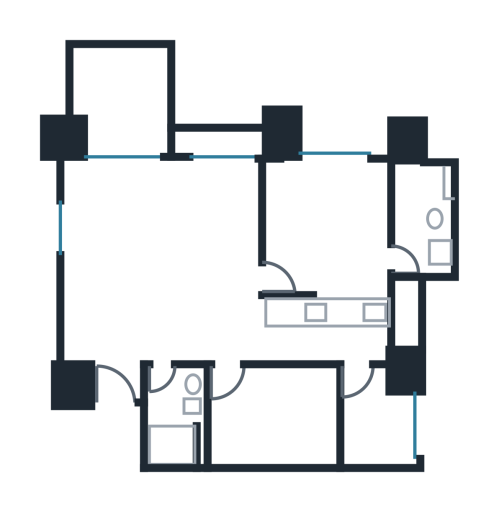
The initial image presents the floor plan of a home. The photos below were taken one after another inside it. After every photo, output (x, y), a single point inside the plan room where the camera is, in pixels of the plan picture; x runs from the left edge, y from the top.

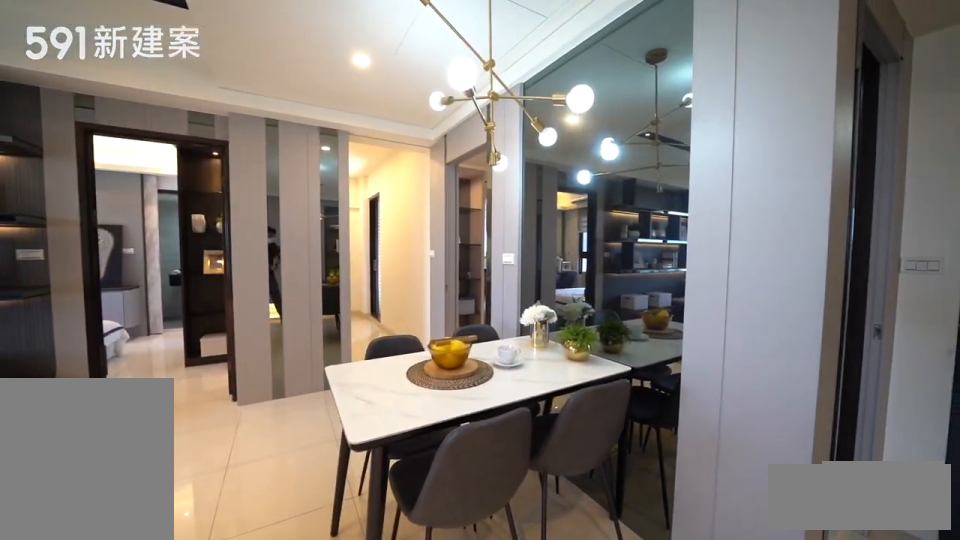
(133, 331)
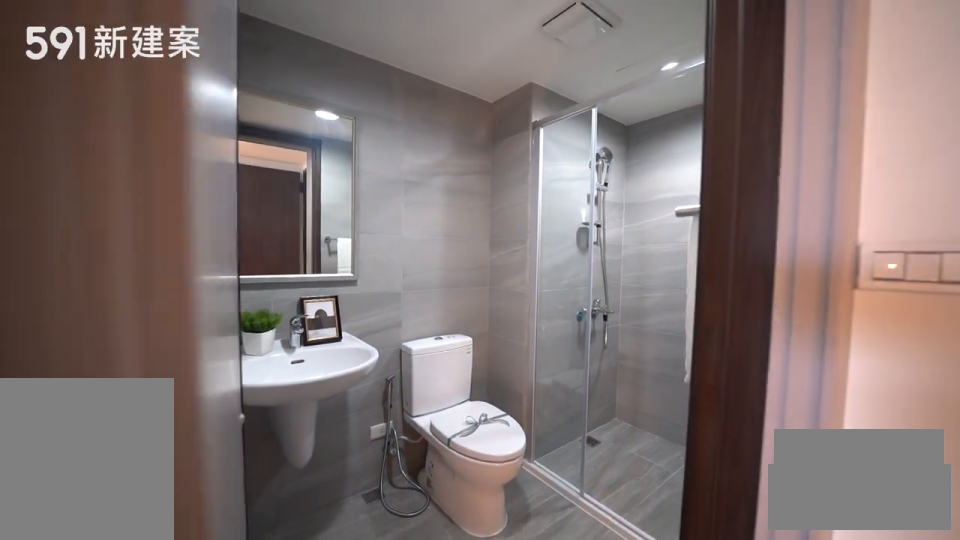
(173, 416)
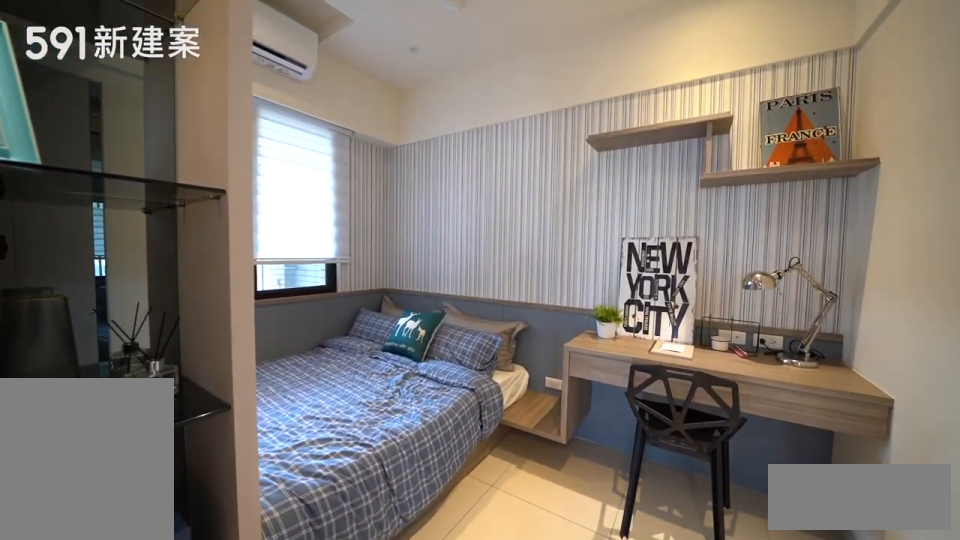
(273, 417)
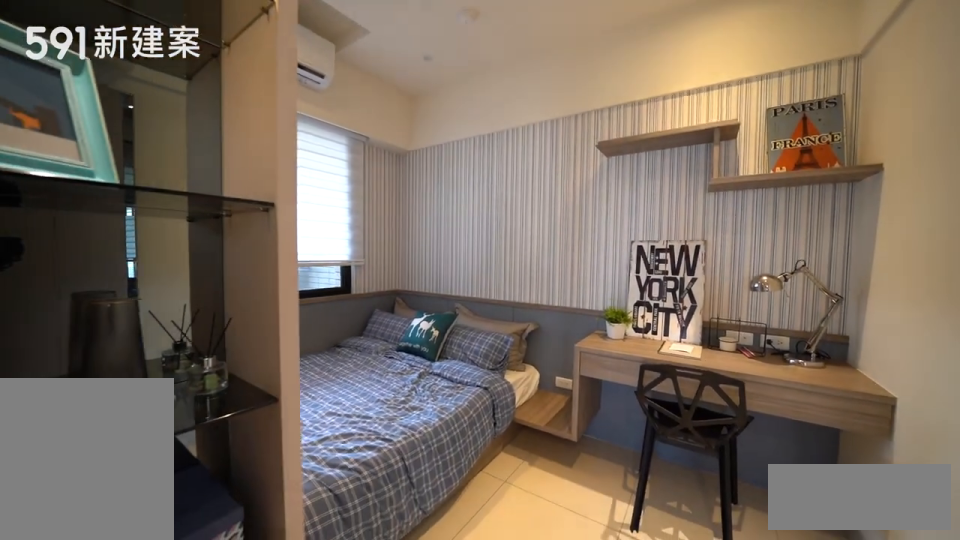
(273, 417)
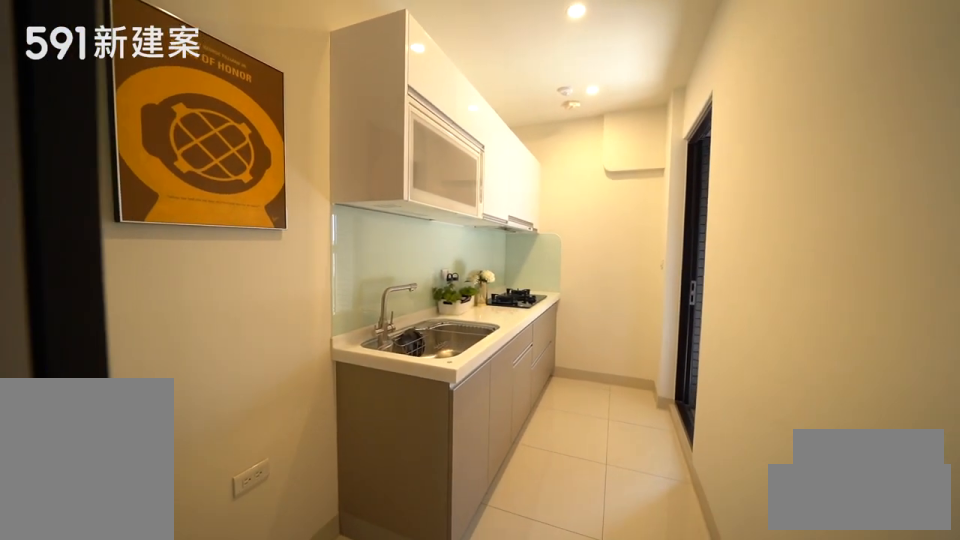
(330, 326)
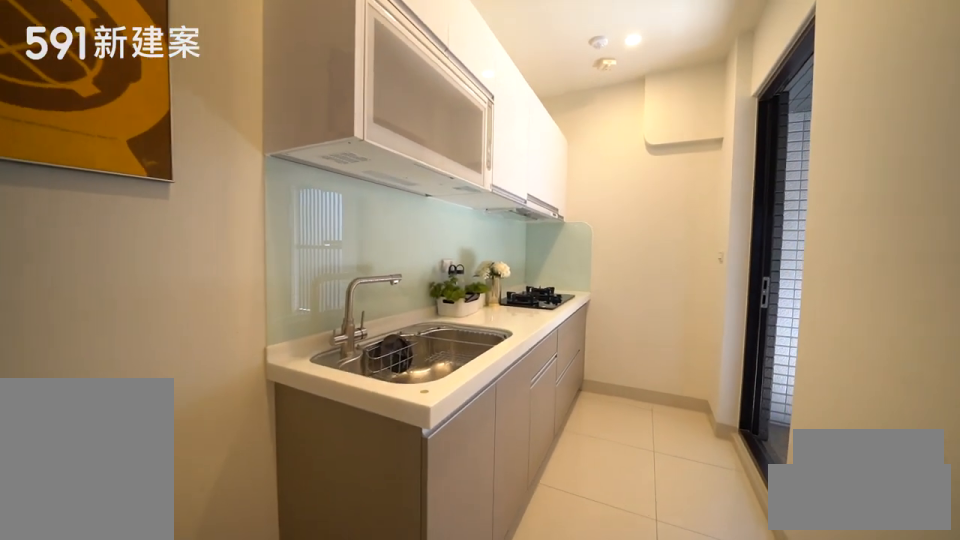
(330, 326)
